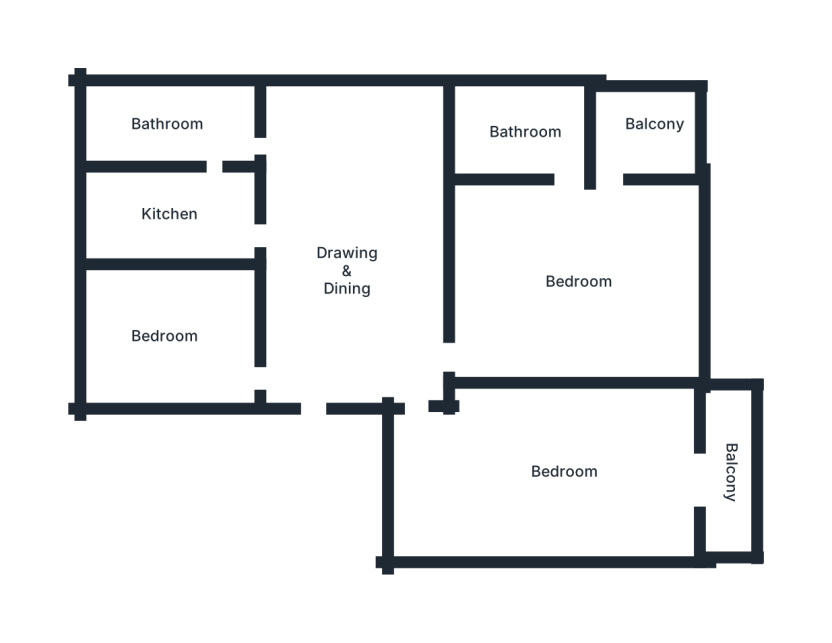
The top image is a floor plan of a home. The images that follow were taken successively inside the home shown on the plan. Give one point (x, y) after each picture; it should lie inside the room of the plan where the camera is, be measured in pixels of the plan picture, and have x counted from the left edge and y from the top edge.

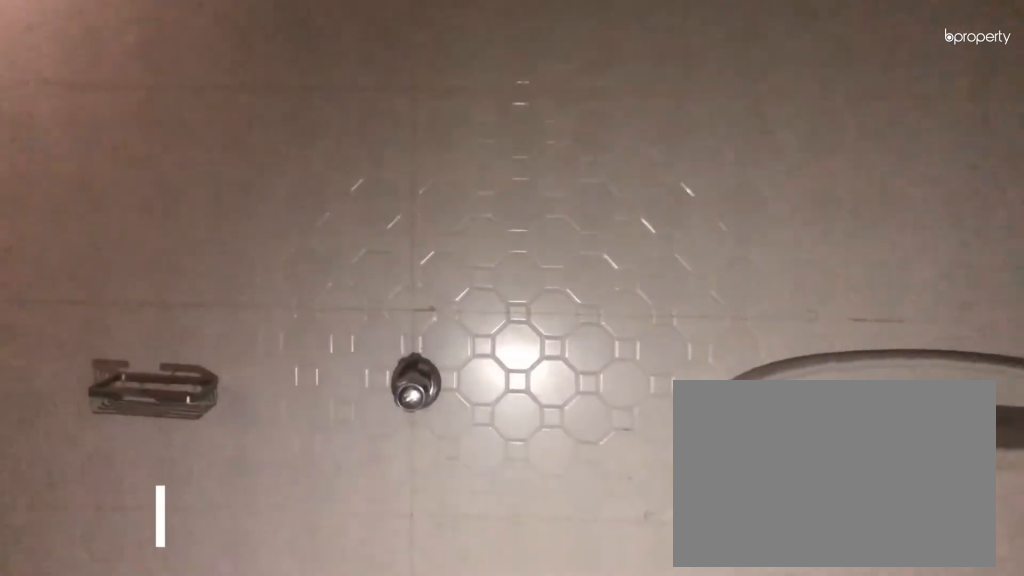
(169, 124)
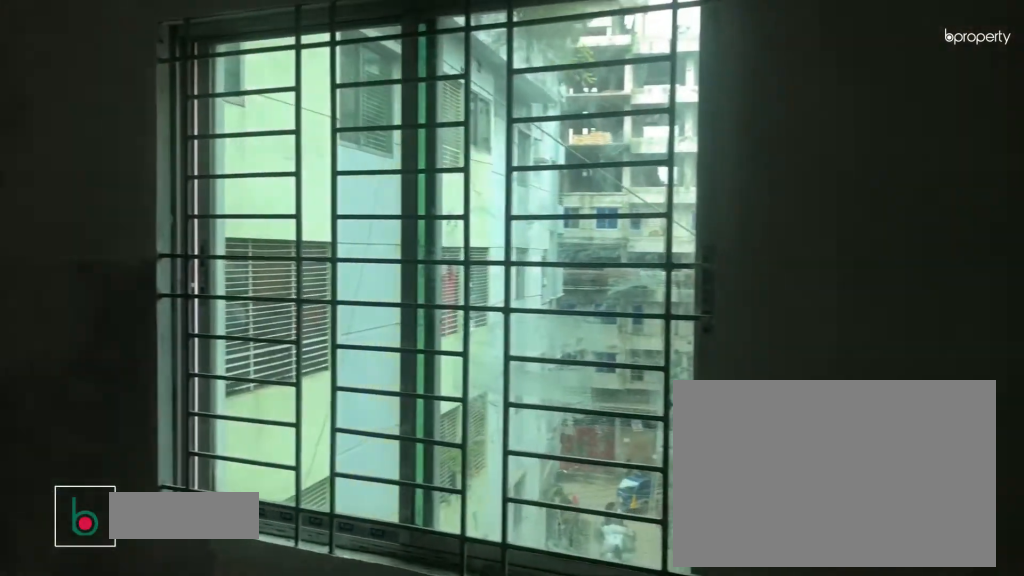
(582, 279)
